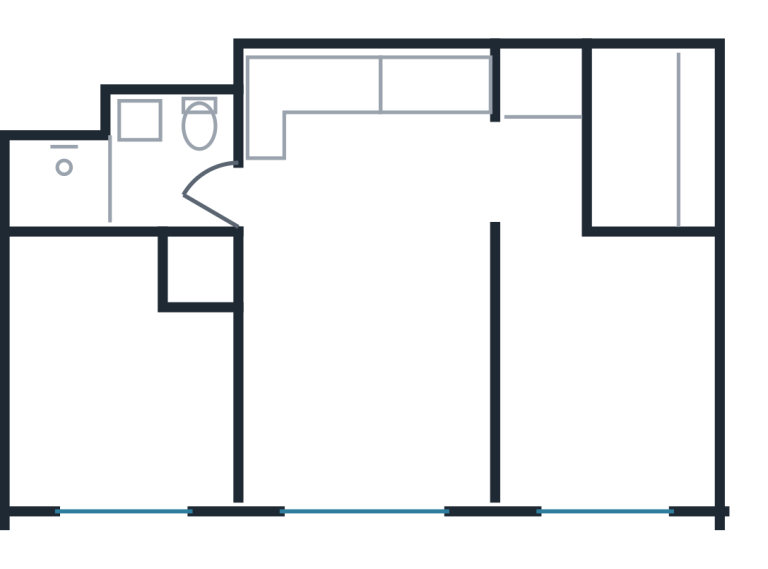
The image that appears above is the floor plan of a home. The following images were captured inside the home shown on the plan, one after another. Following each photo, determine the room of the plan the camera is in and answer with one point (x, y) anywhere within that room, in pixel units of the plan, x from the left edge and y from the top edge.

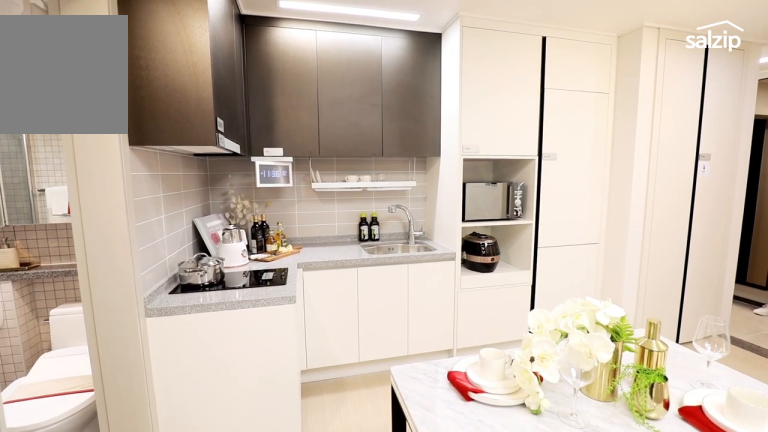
(383, 152)
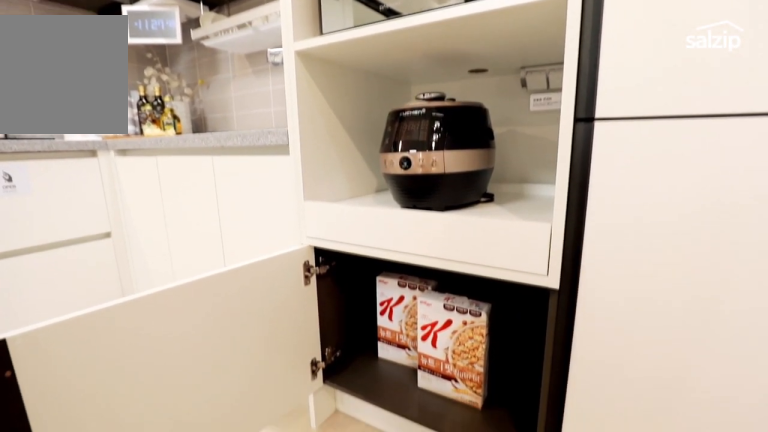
(381, 151)
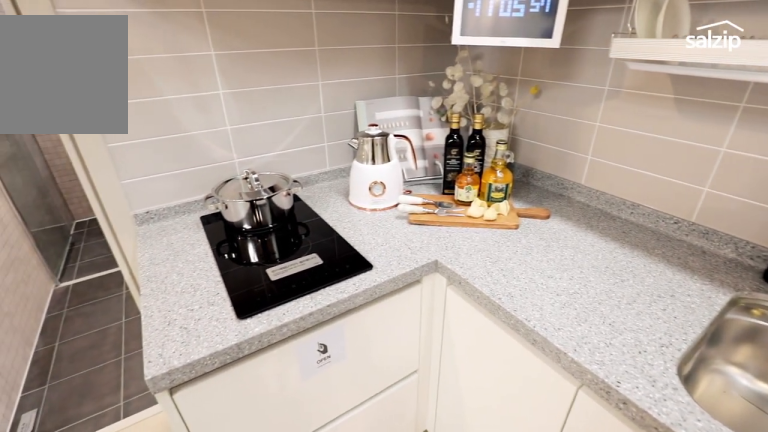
(381, 152)
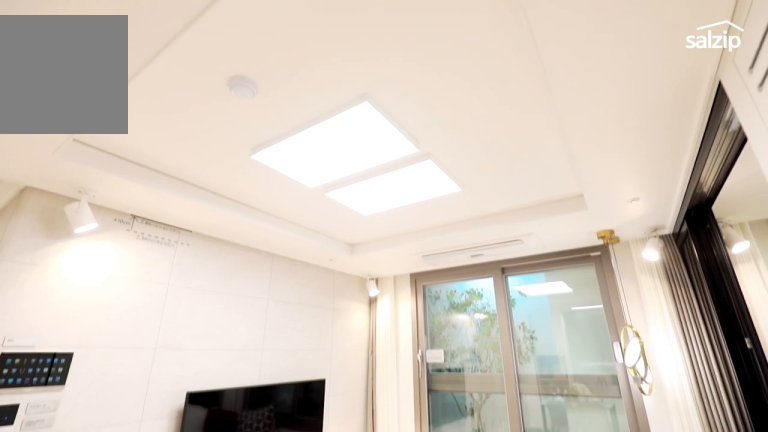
(369, 371)
